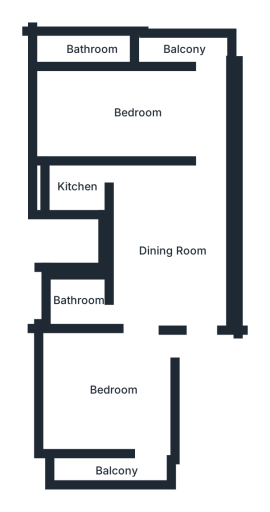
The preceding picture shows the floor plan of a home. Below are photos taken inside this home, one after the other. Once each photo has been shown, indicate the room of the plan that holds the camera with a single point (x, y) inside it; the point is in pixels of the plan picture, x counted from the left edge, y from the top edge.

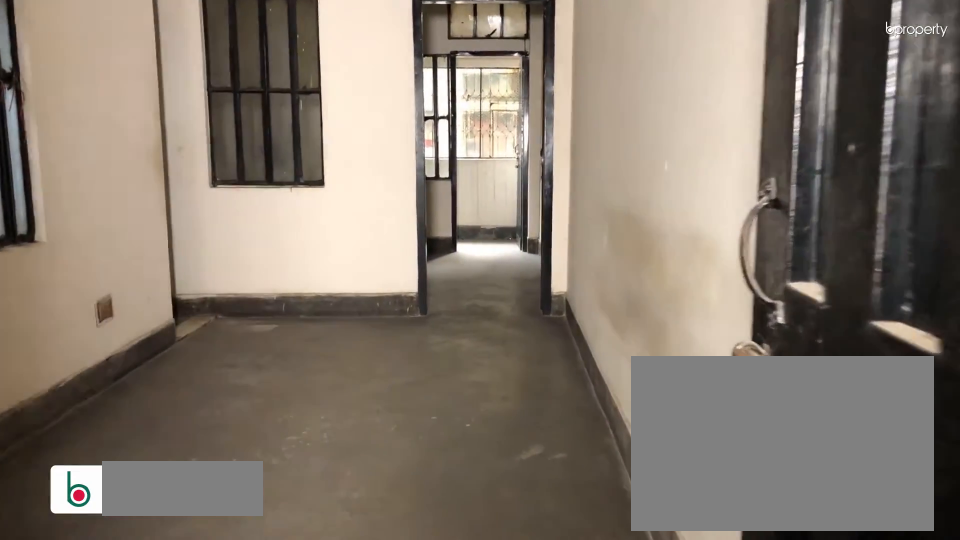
(192, 271)
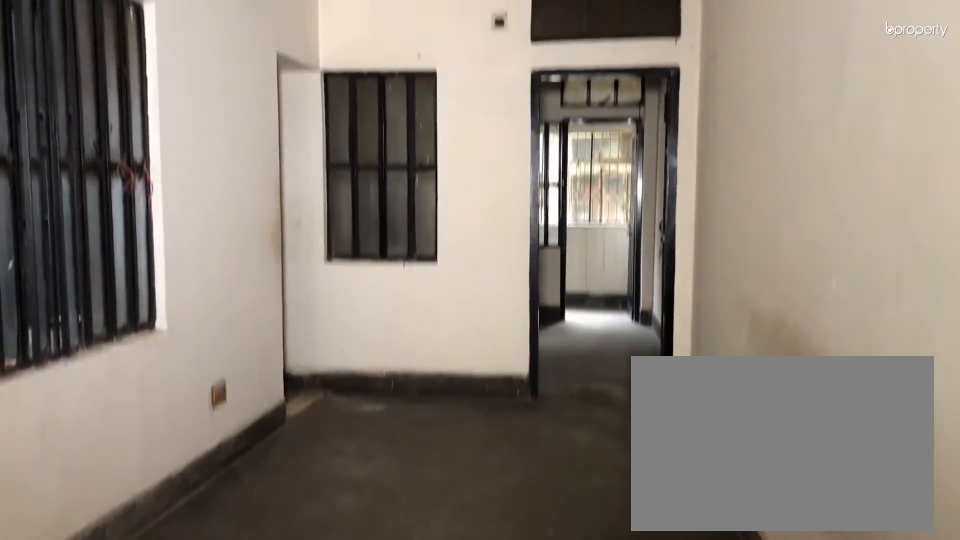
(171, 252)
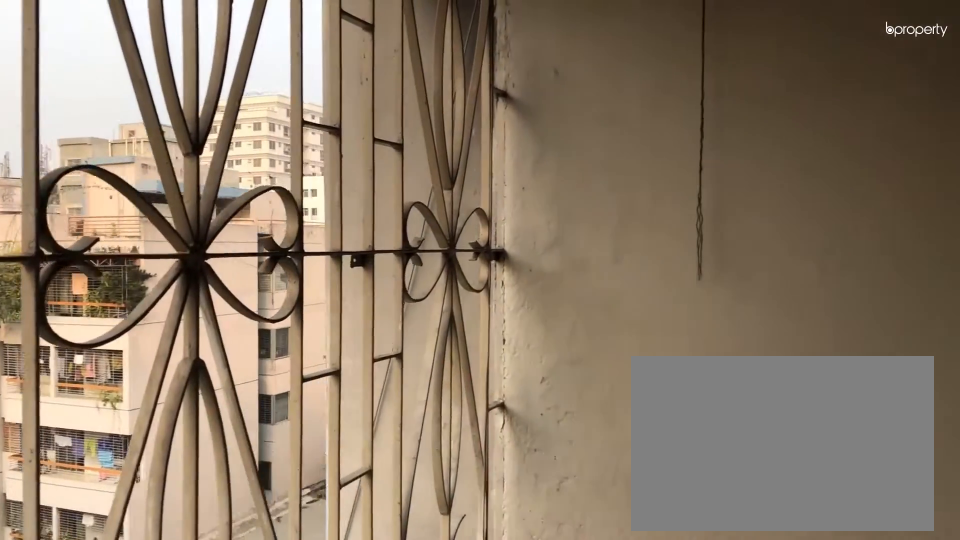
(115, 471)
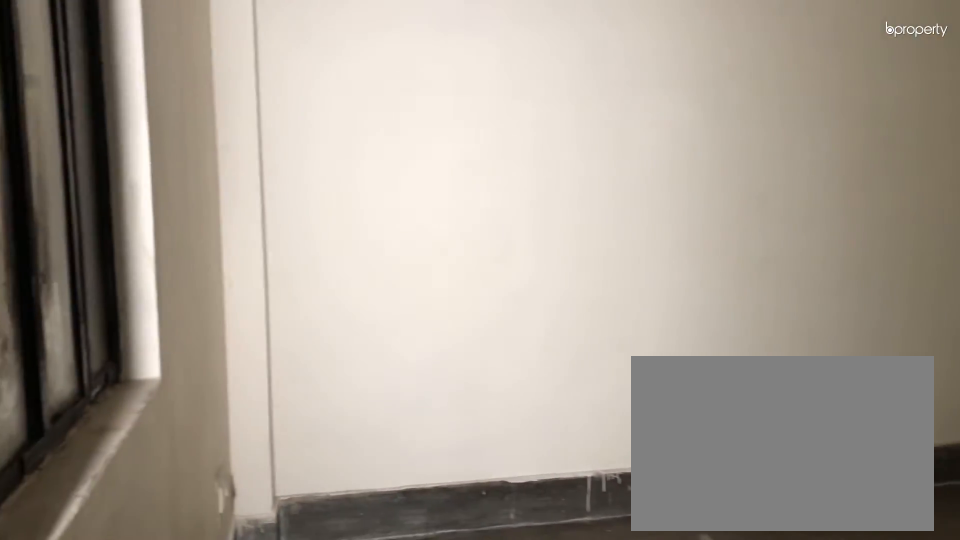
(136, 113)
